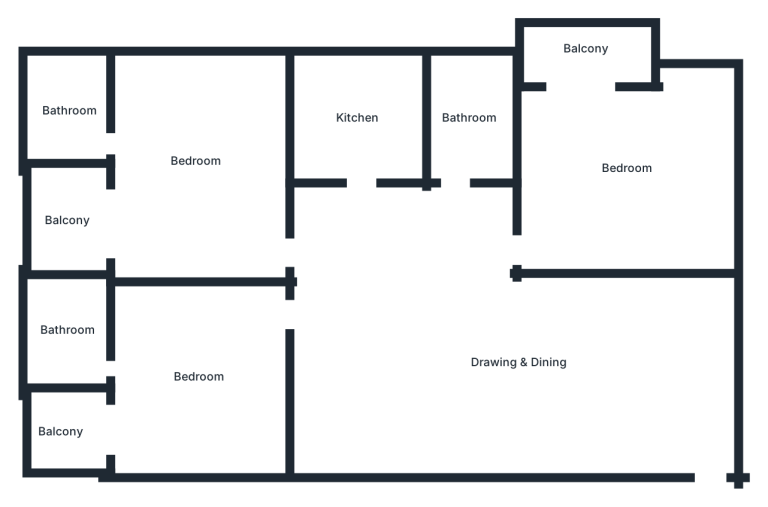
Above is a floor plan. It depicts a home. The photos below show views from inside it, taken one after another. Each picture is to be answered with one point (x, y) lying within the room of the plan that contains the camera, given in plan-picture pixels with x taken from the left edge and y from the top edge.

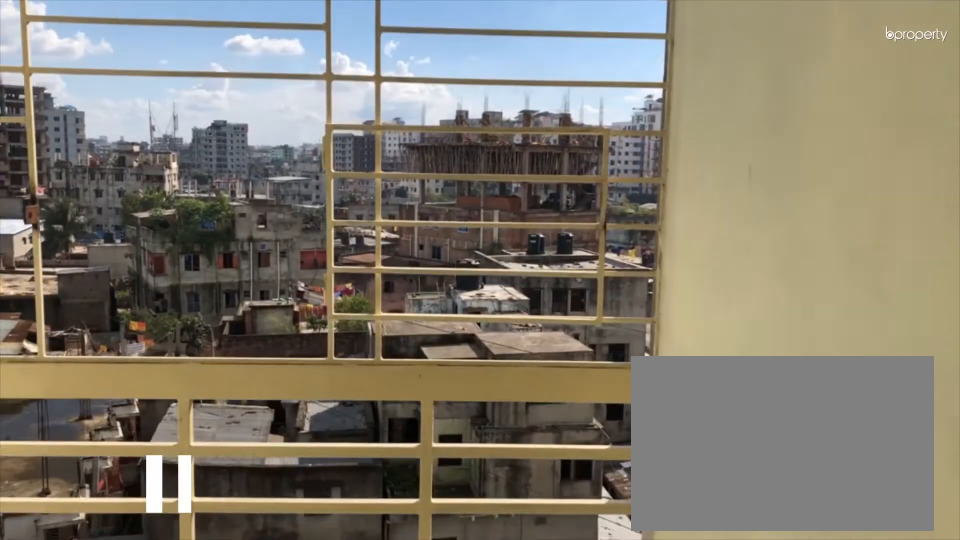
(64, 223)
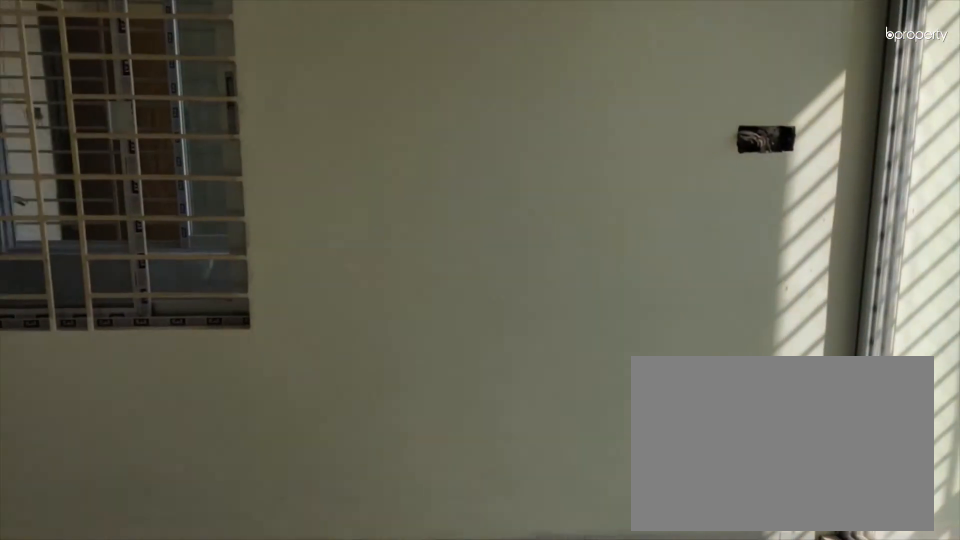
(197, 374)
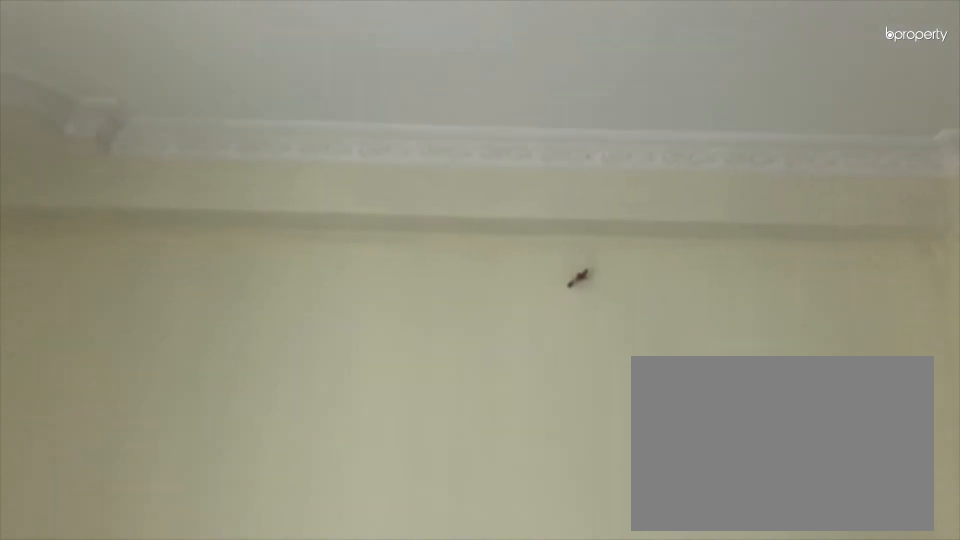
(197, 374)
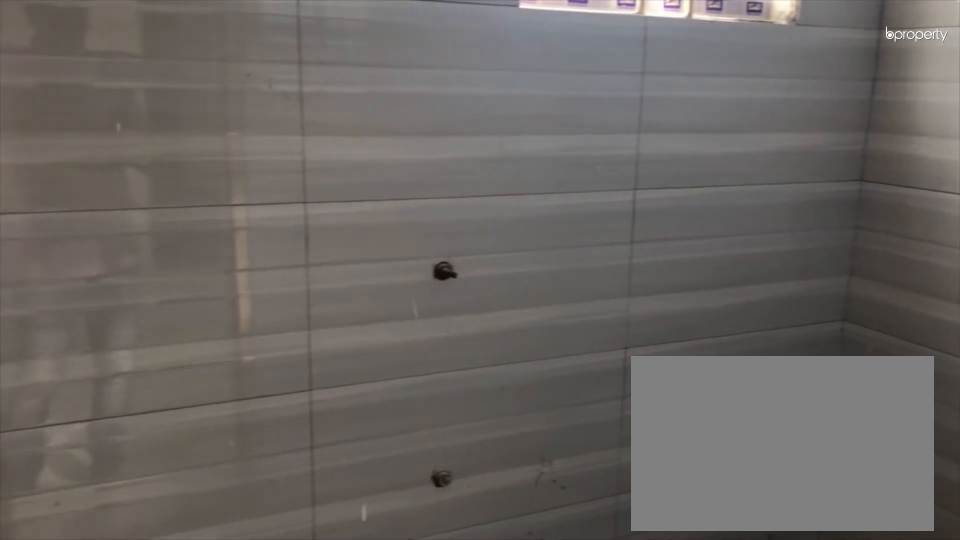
(71, 328)
